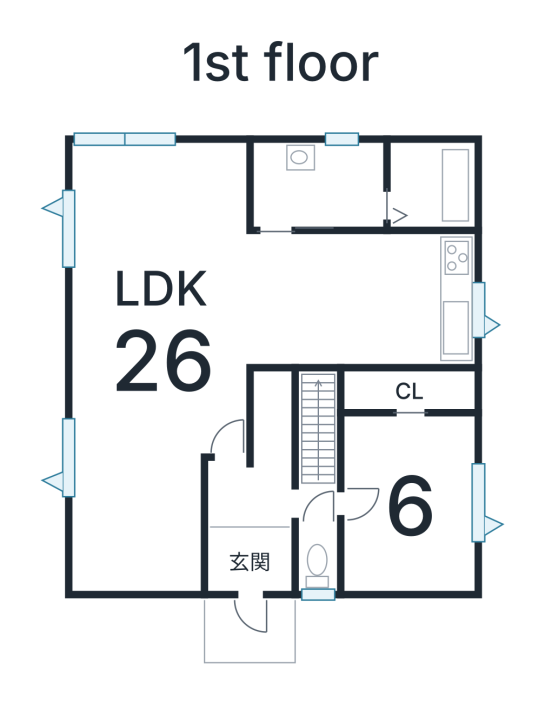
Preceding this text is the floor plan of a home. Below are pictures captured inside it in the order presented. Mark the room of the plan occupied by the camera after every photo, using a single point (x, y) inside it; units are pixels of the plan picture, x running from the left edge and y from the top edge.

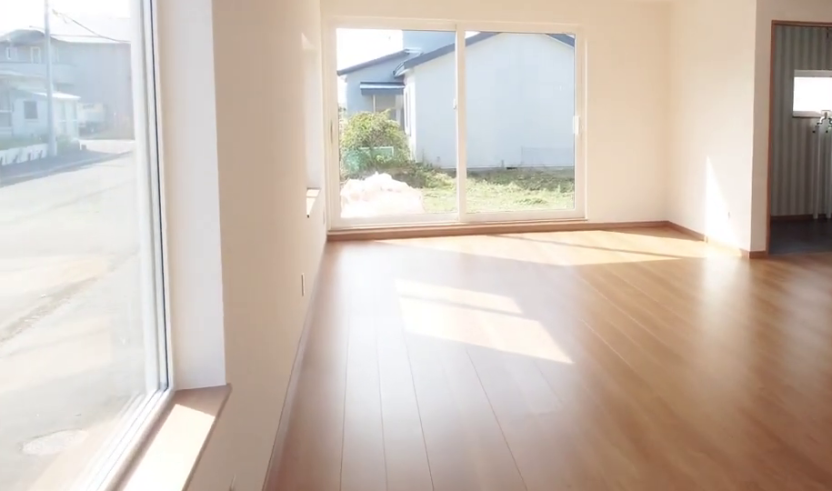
(153, 365)
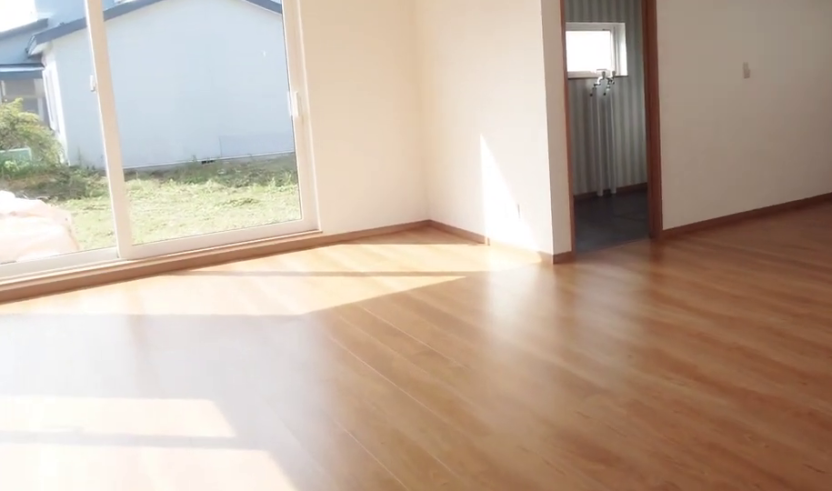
(153, 365)
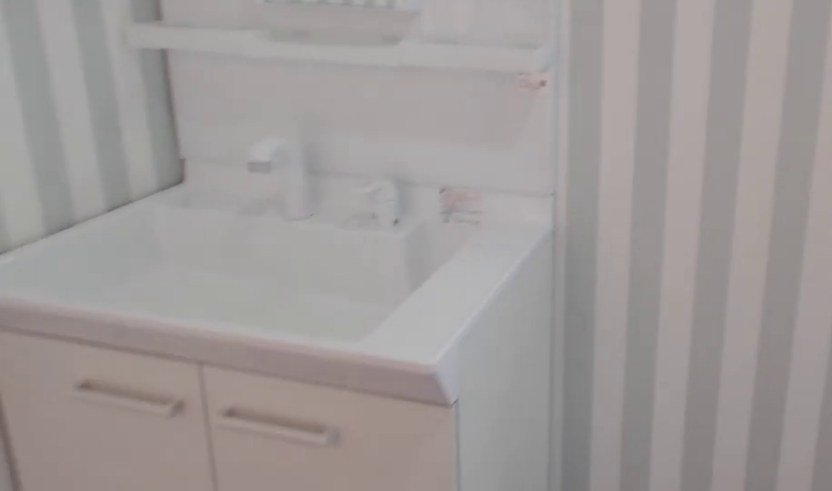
(319, 182)
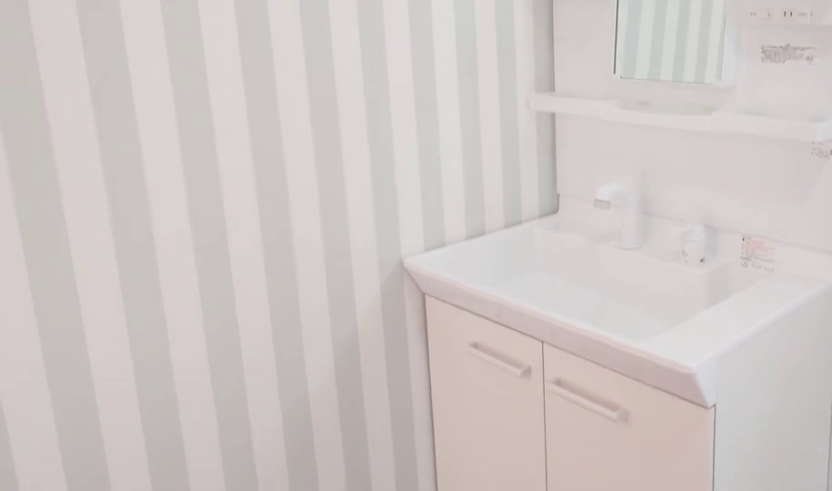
(319, 182)
